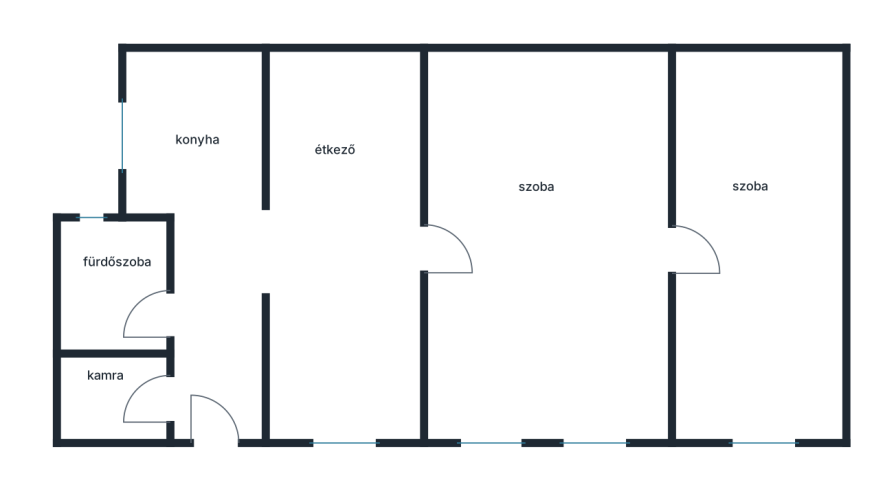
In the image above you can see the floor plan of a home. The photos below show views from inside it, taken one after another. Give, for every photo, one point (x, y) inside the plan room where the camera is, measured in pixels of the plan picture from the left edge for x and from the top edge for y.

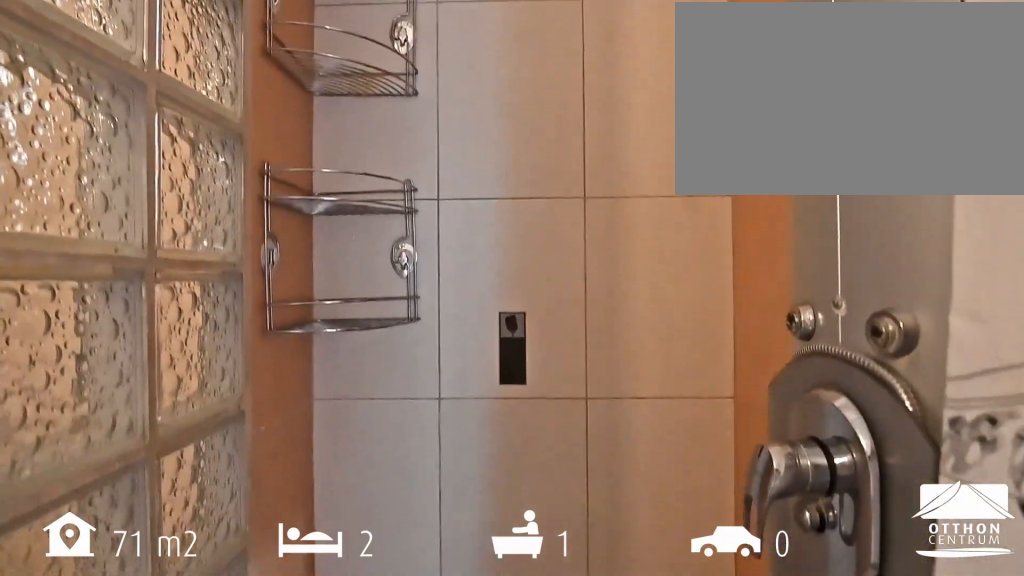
(118, 283)
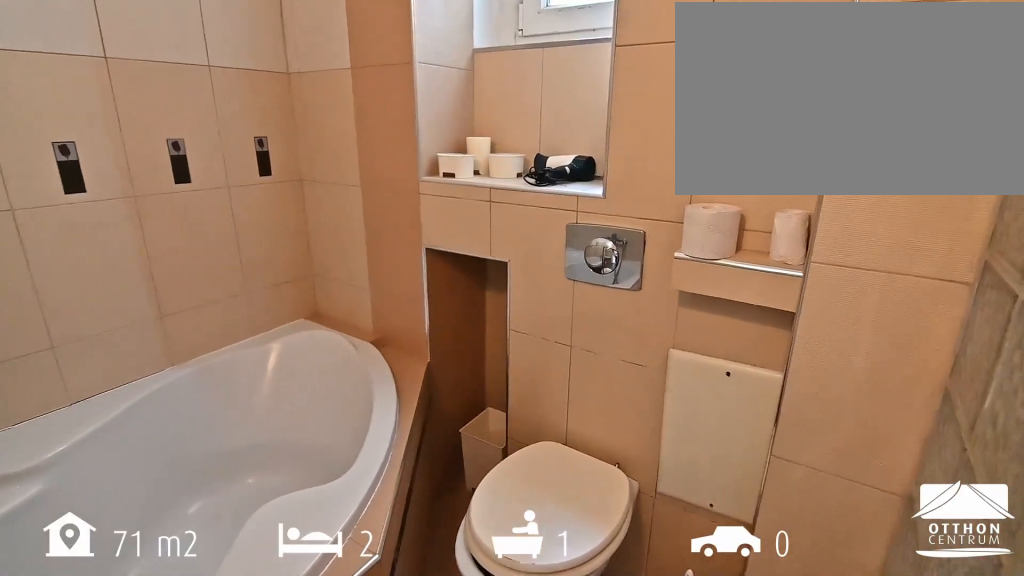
(118, 283)
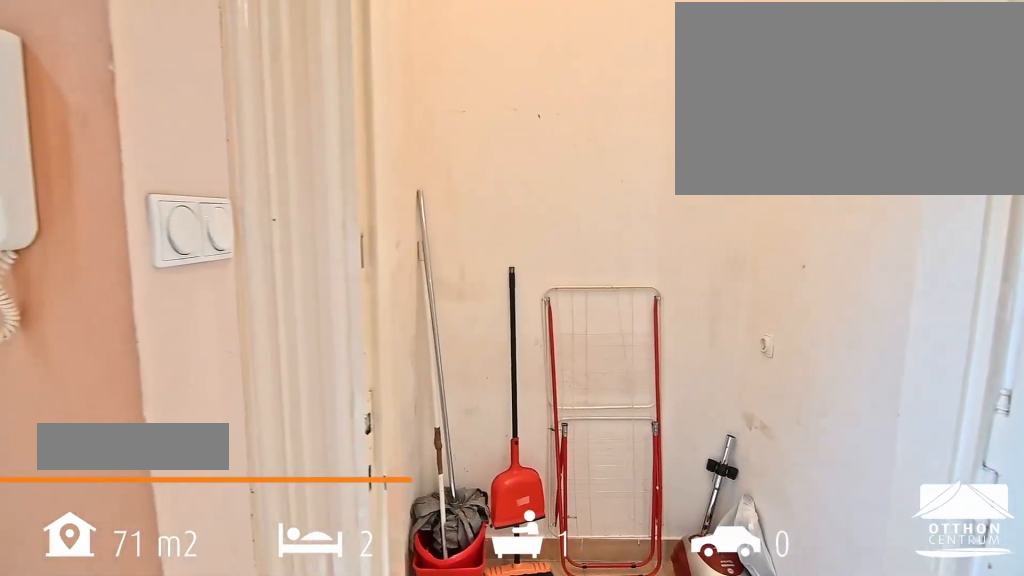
(114, 401)
